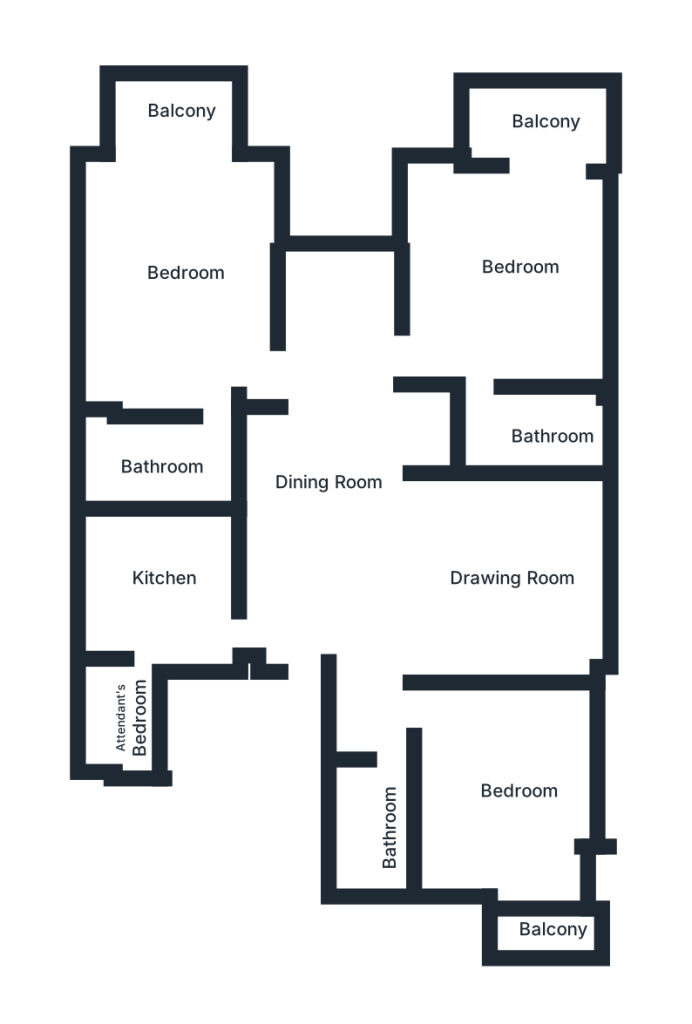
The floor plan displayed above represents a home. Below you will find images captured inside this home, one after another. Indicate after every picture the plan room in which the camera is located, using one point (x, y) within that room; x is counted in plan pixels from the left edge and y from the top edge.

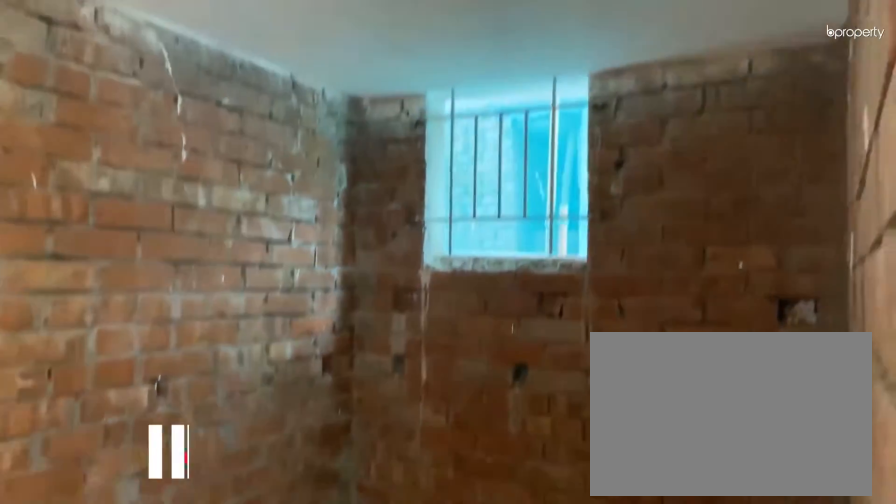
(175, 455)
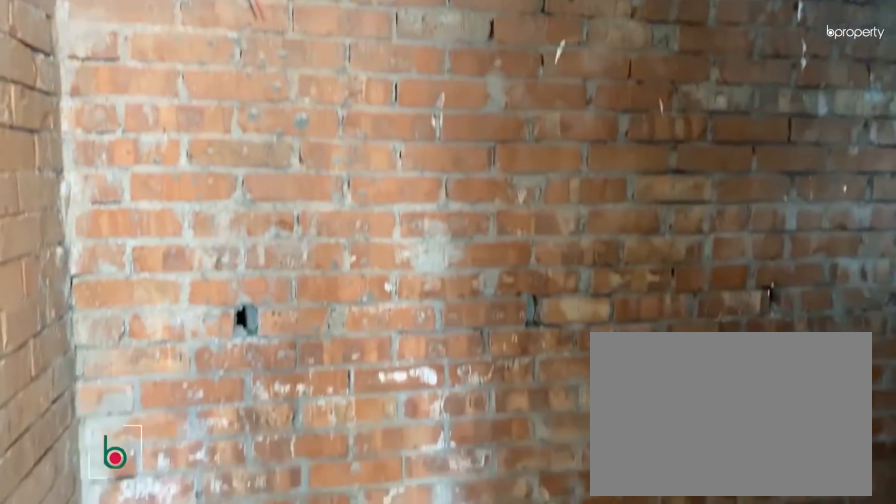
(175, 455)
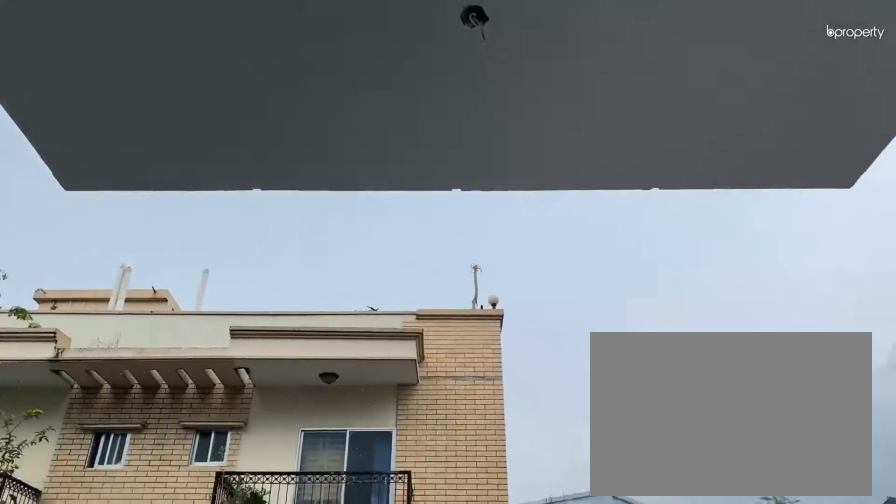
(168, 122)
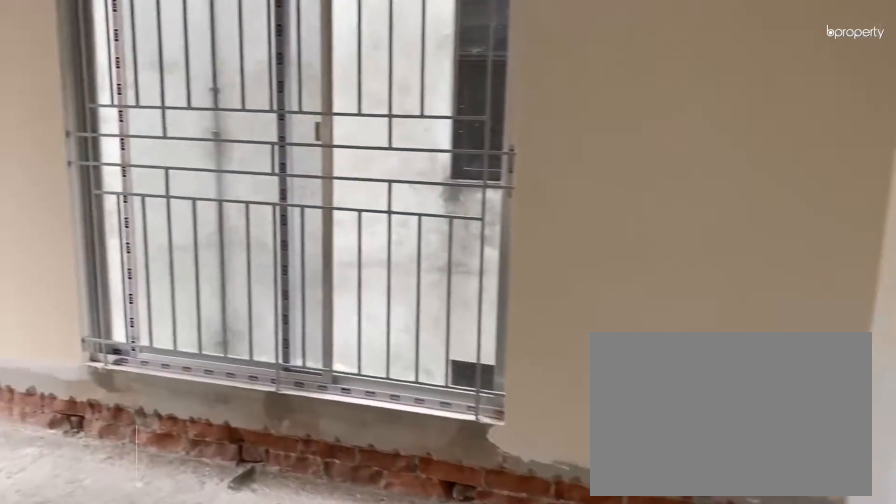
(498, 267)
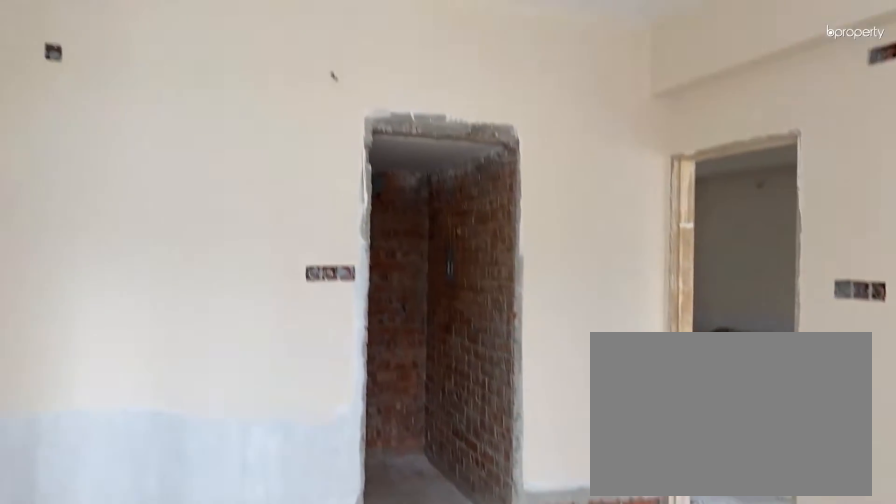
(498, 267)
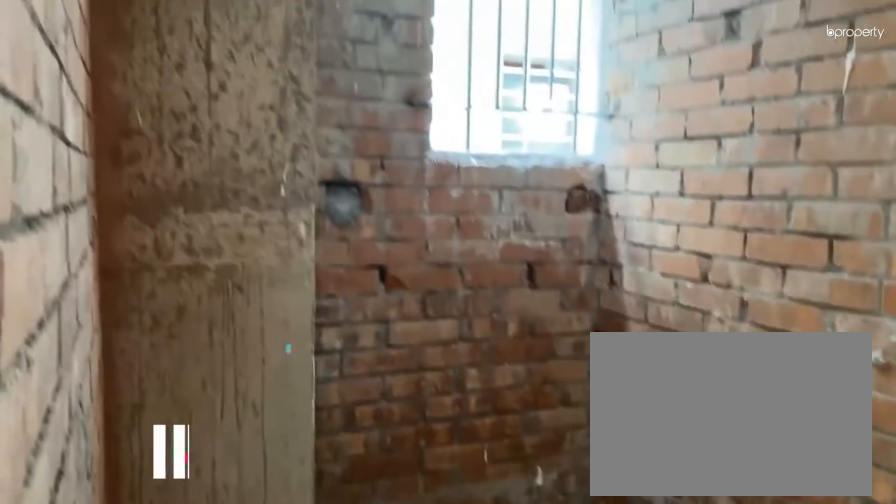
(539, 428)
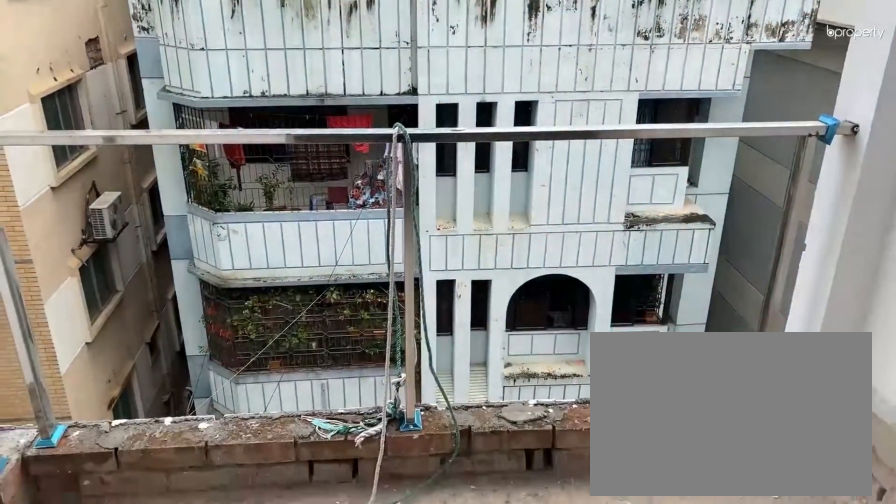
(537, 130)
